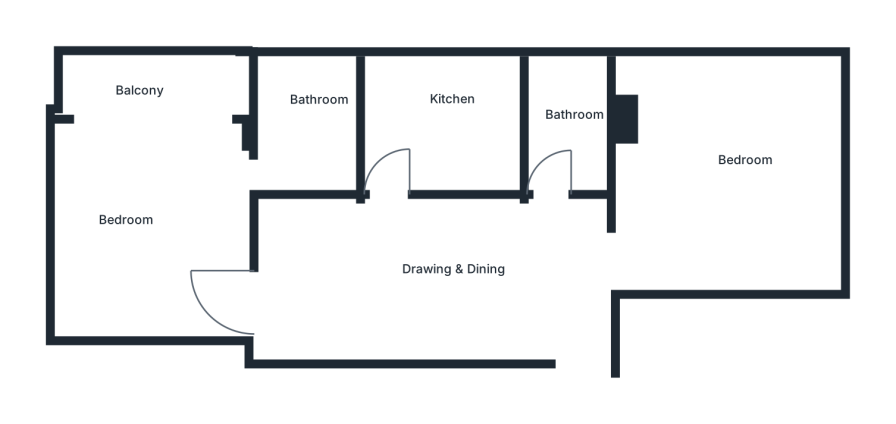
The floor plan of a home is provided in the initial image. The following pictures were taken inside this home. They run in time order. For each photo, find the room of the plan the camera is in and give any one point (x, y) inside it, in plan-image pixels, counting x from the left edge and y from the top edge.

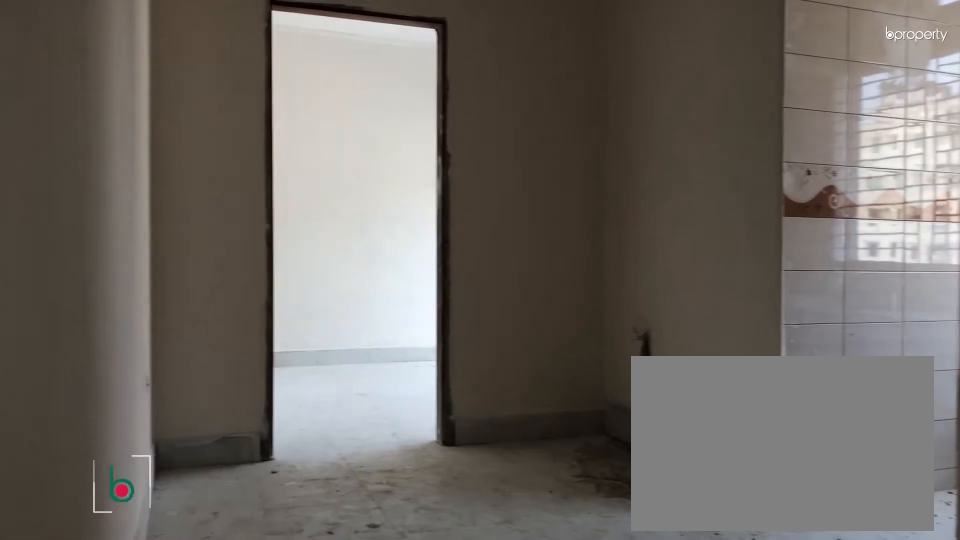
(477, 278)
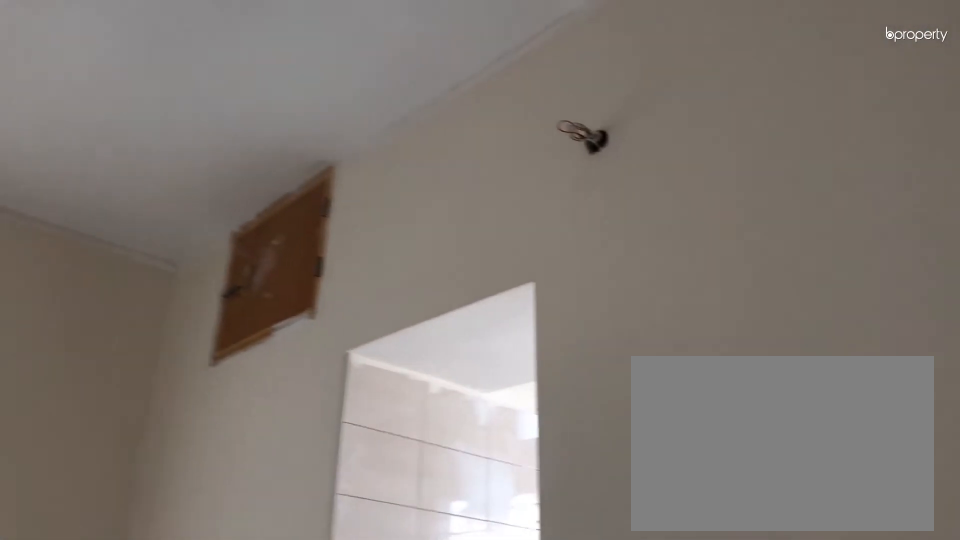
(477, 278)
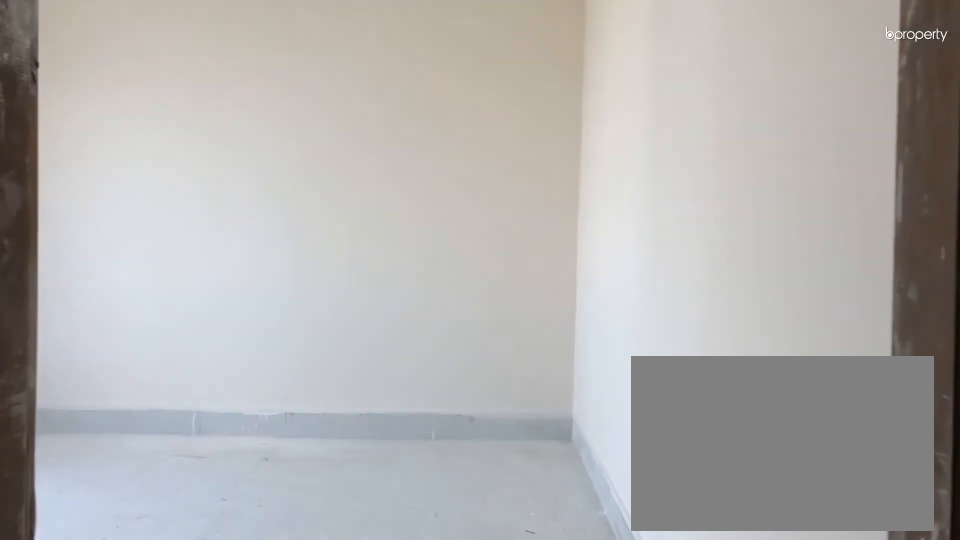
(673, 235)
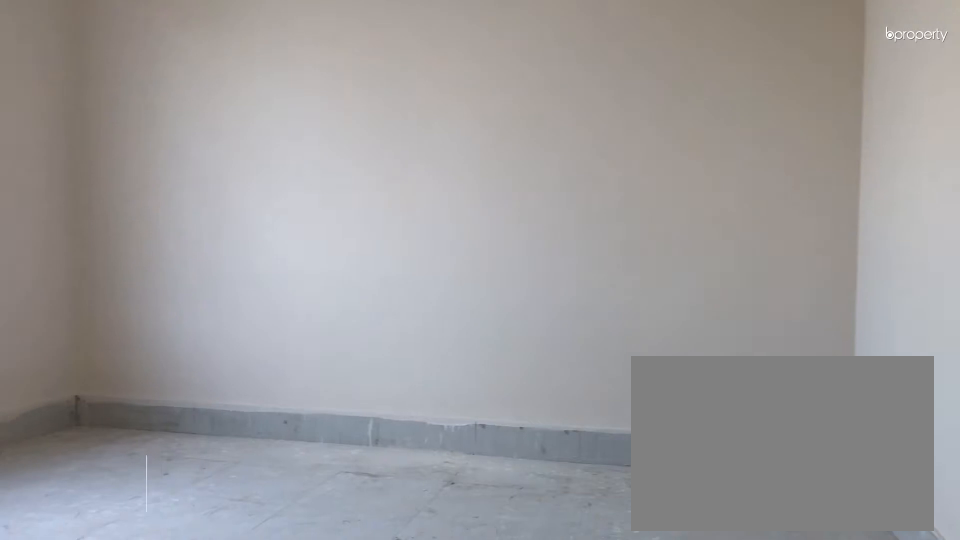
(721, 184)
